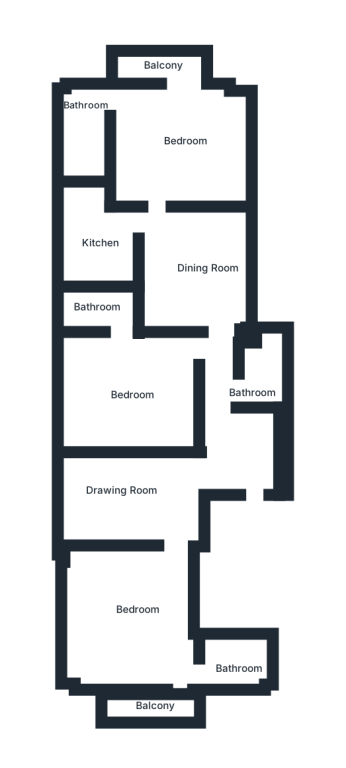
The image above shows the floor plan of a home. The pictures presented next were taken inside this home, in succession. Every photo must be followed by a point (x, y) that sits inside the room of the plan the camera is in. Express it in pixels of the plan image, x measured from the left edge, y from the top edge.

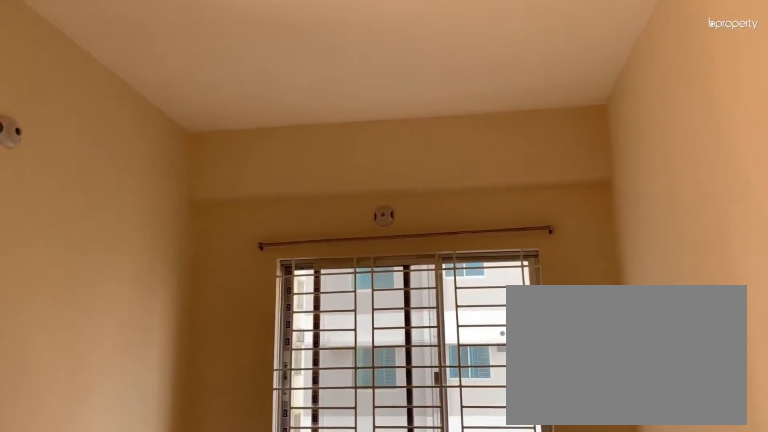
(135, 503)
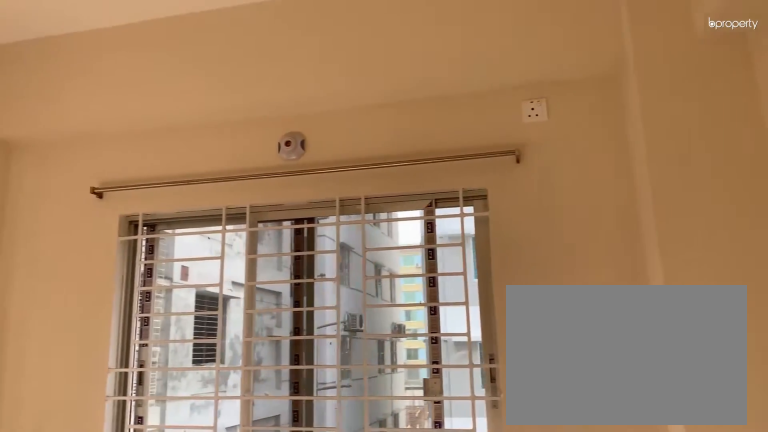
(141, 643)
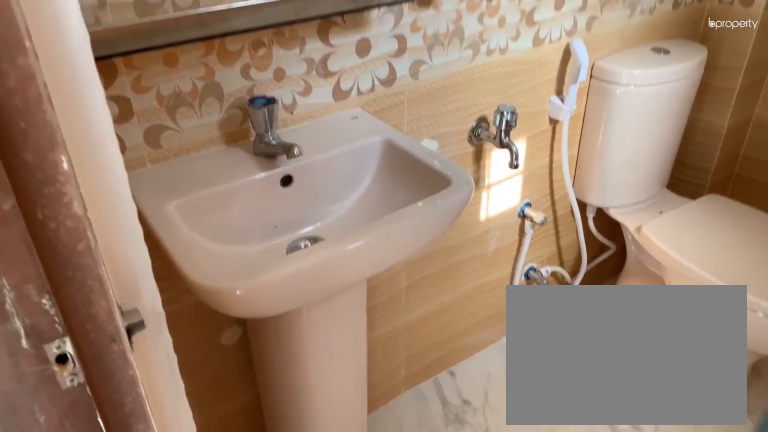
(232, 662)
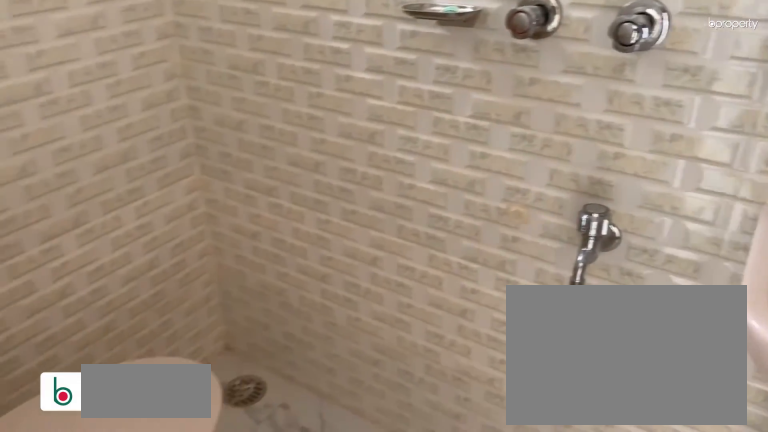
(107, 305)
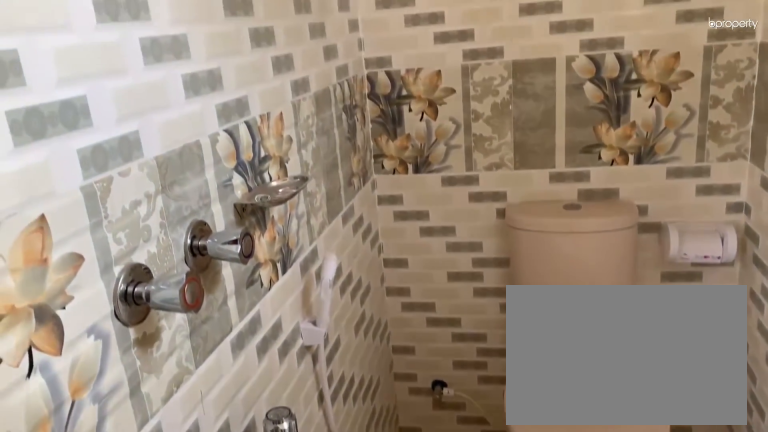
(79, 138)
